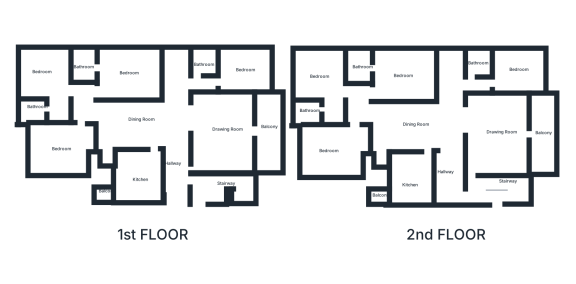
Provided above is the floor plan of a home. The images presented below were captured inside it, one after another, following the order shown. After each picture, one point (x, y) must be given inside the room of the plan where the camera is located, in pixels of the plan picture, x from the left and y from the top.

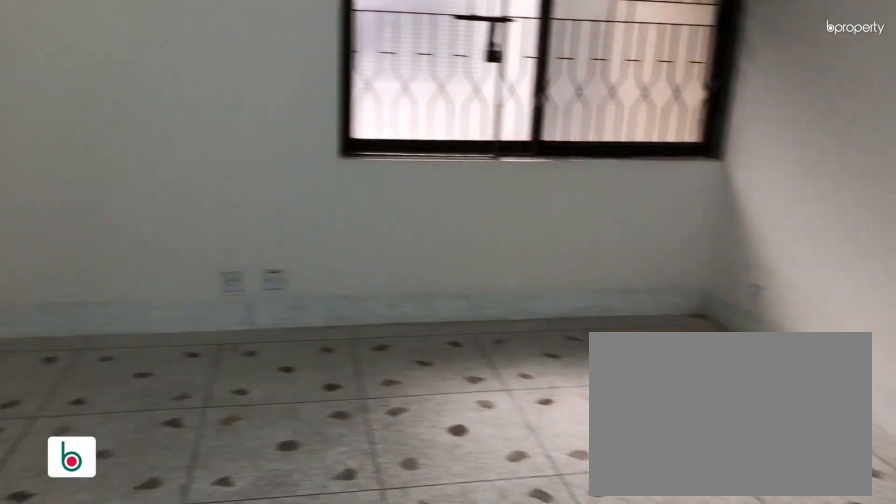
(340, 145)
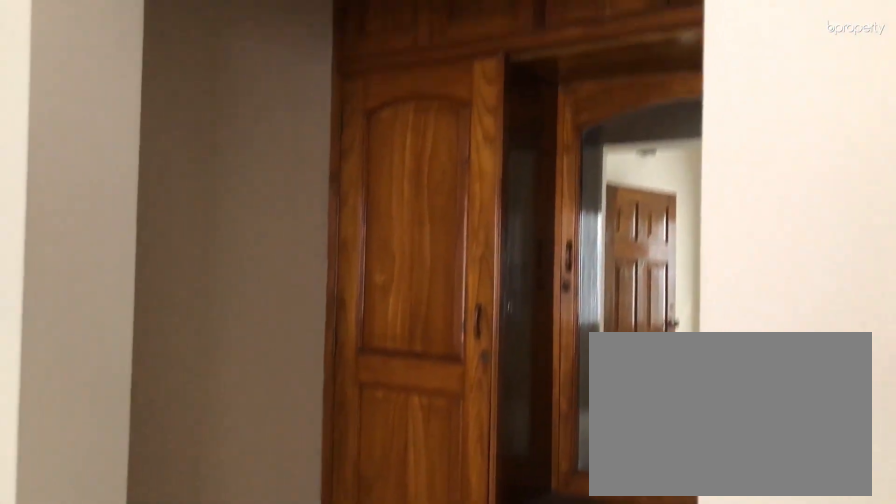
(322, 77)
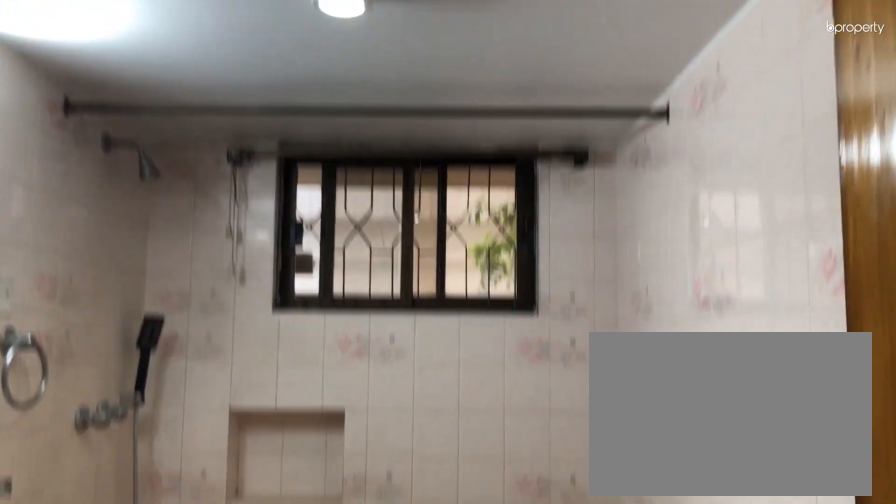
(310, 109)
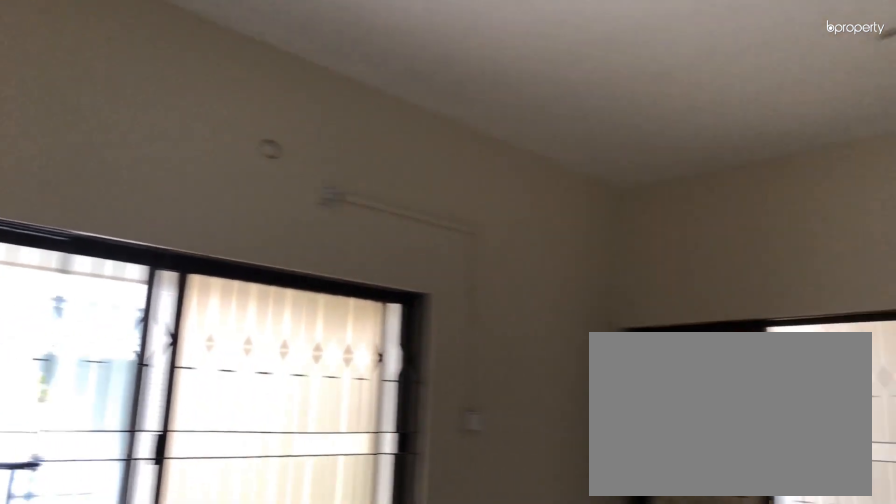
(395, 73)
